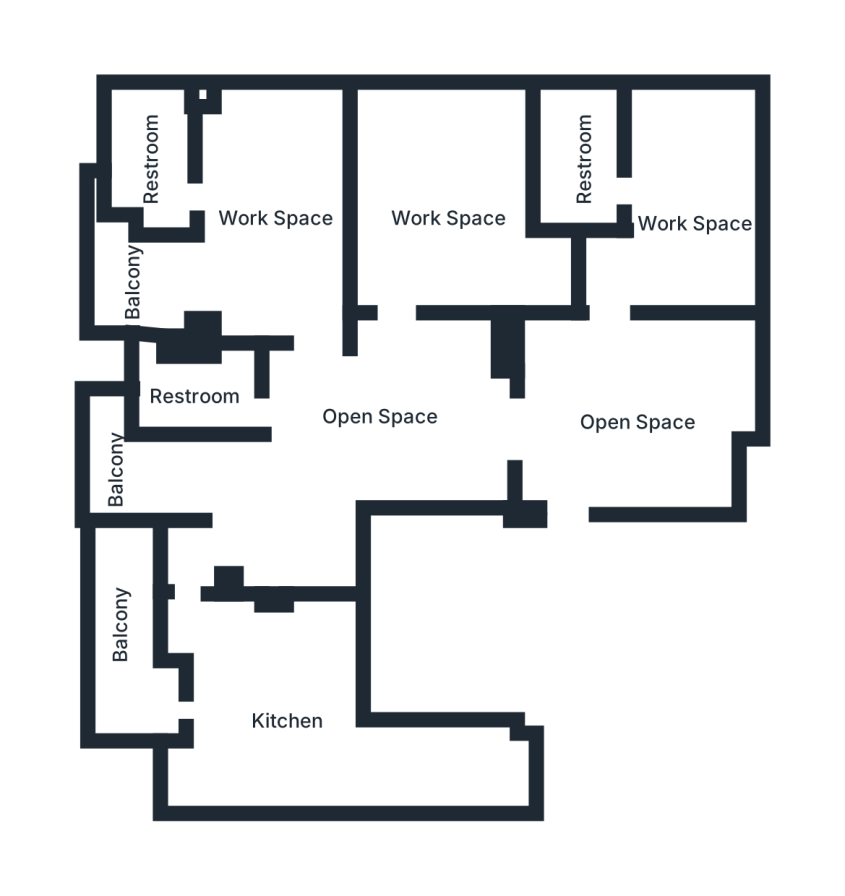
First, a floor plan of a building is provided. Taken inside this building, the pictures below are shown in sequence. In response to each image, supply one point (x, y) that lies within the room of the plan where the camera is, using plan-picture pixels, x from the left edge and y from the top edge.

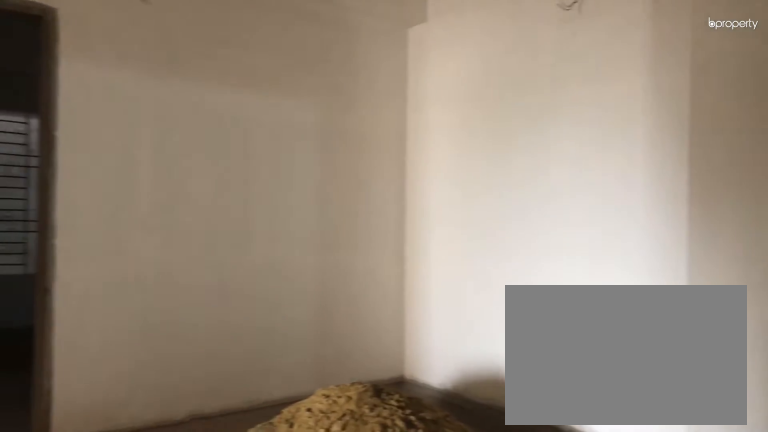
(635, 423)
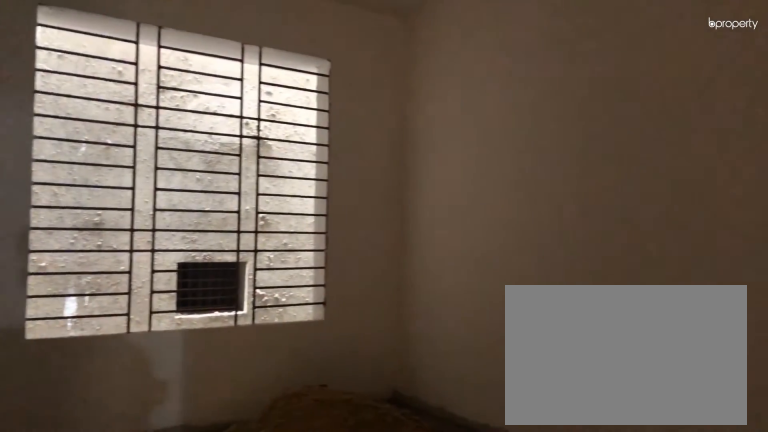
(684, 227)
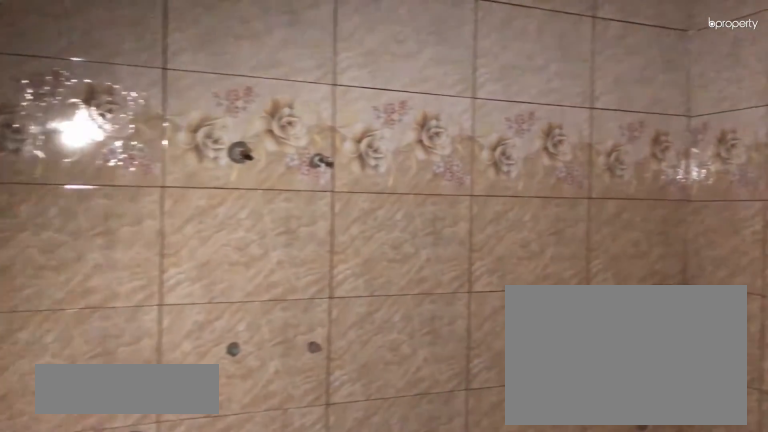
(584, 175)
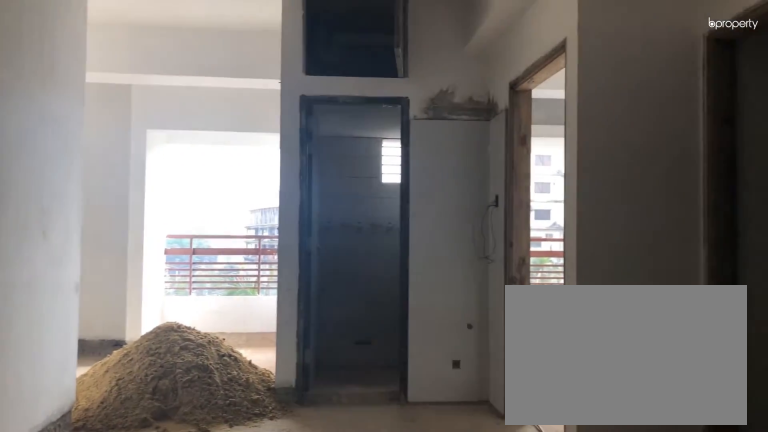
(390, 426)
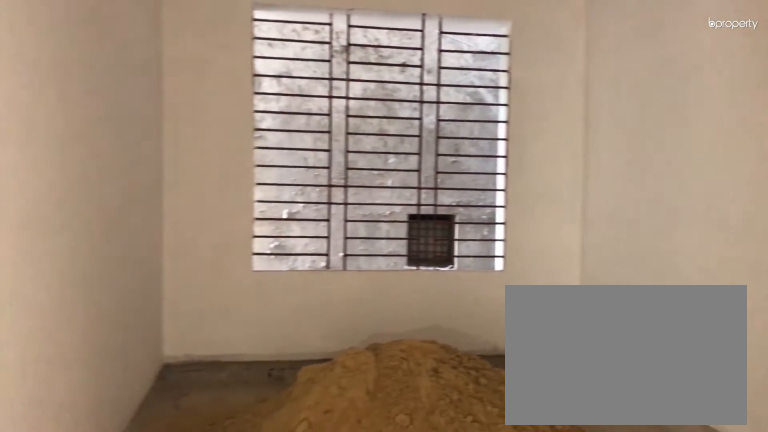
(467, 227)
